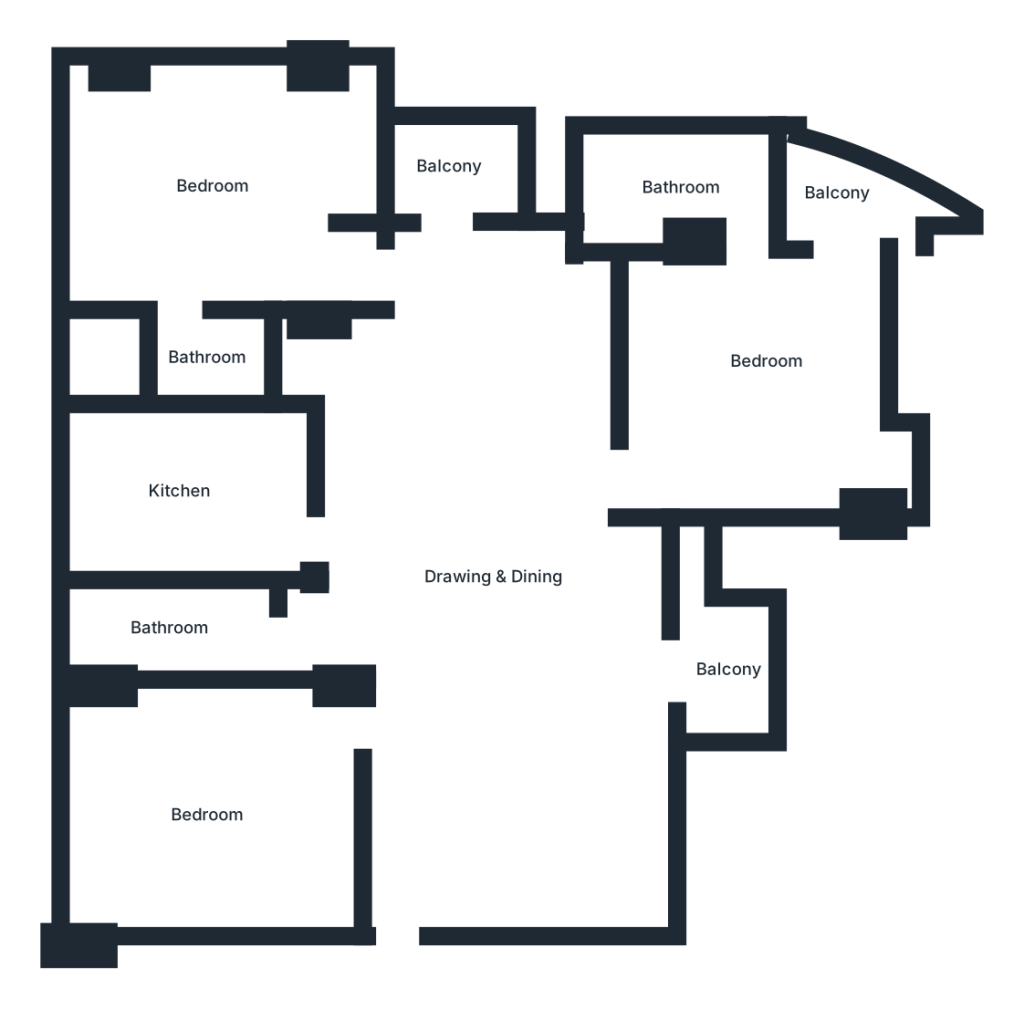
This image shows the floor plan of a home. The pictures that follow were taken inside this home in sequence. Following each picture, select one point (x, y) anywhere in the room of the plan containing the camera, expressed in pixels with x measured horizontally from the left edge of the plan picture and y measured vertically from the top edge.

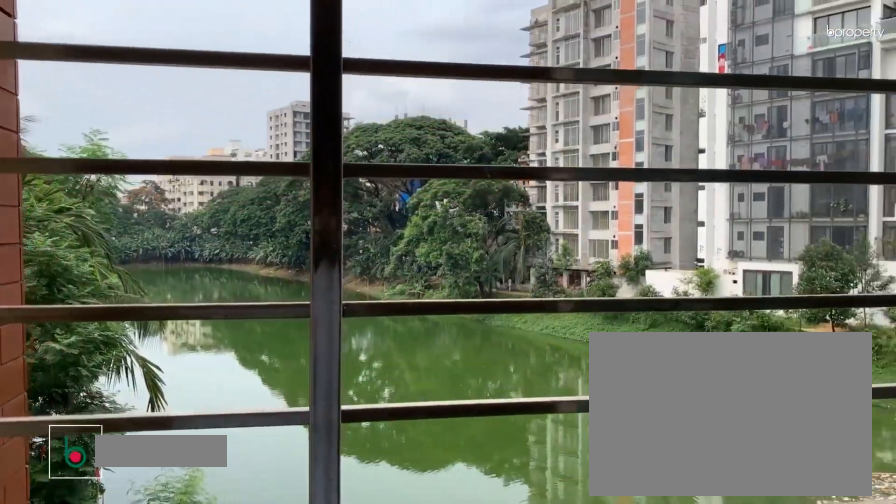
(462, 160)
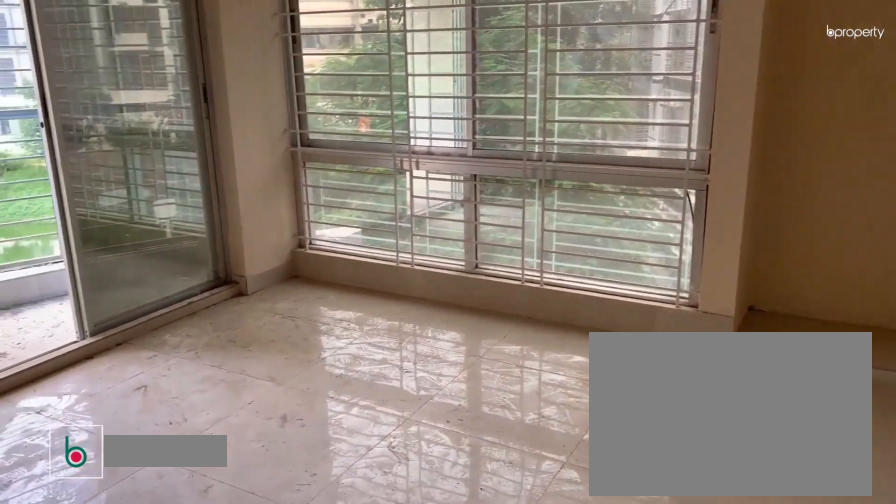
(765, 366)
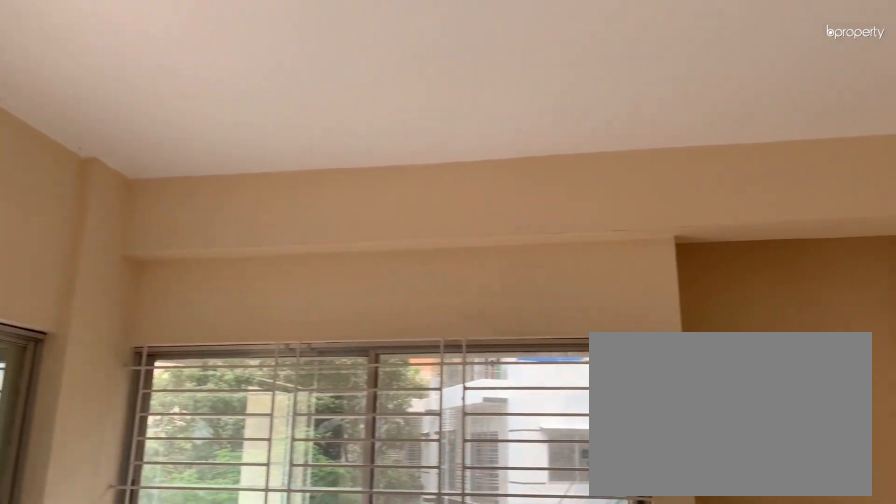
(765, 366)
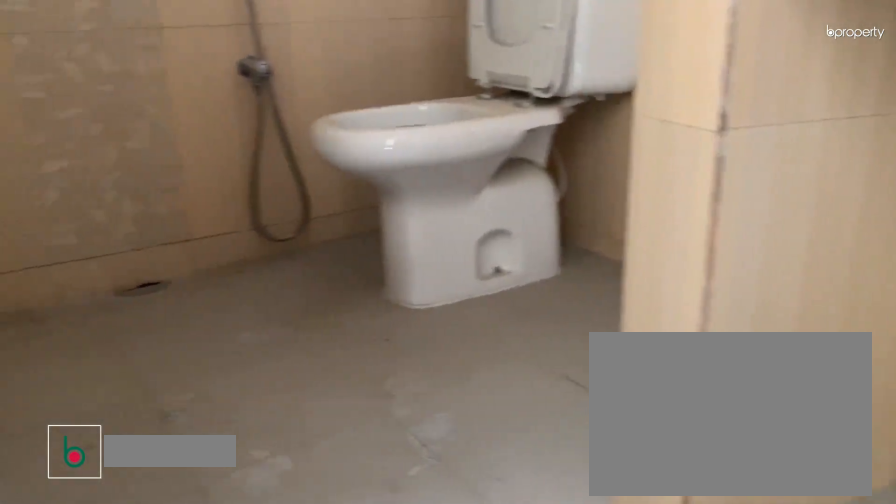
(681, 187)
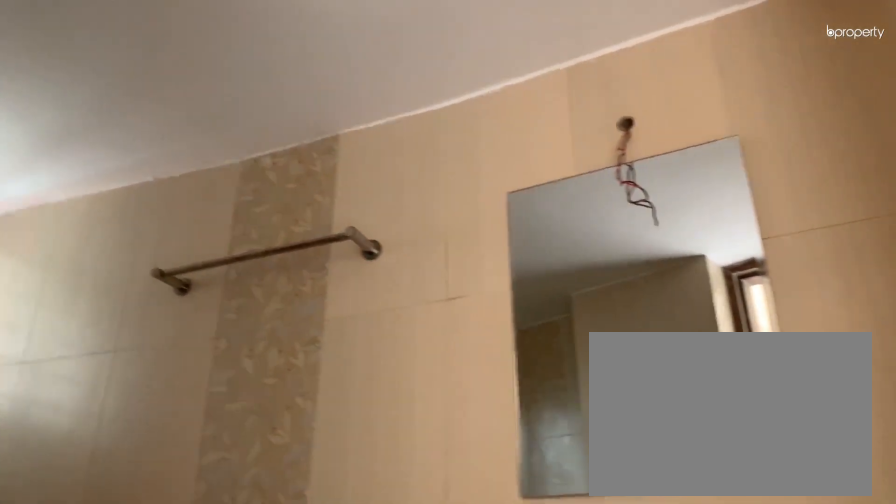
(681, 187)
